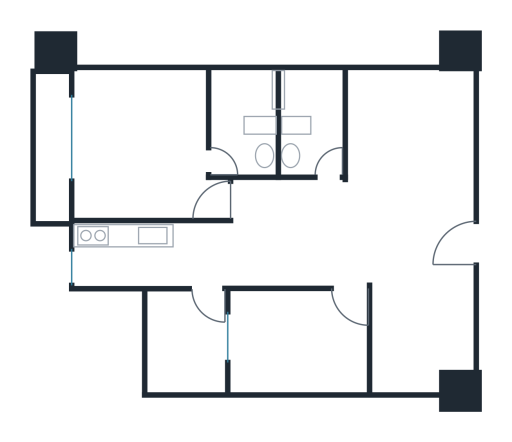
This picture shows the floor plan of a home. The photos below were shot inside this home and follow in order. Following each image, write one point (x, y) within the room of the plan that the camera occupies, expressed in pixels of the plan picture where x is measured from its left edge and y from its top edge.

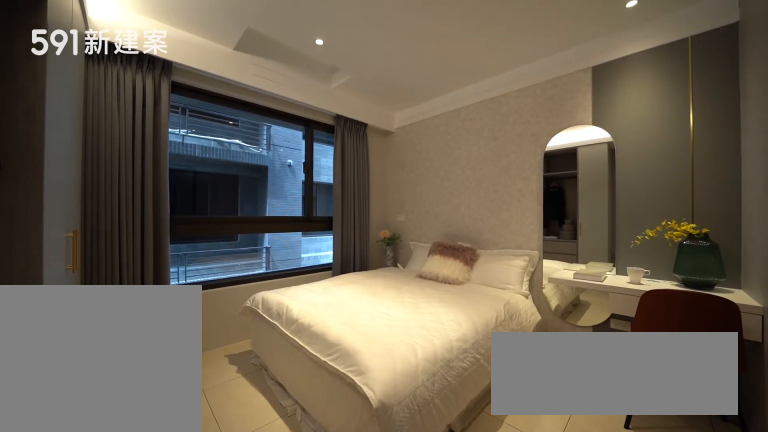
(143, 148)
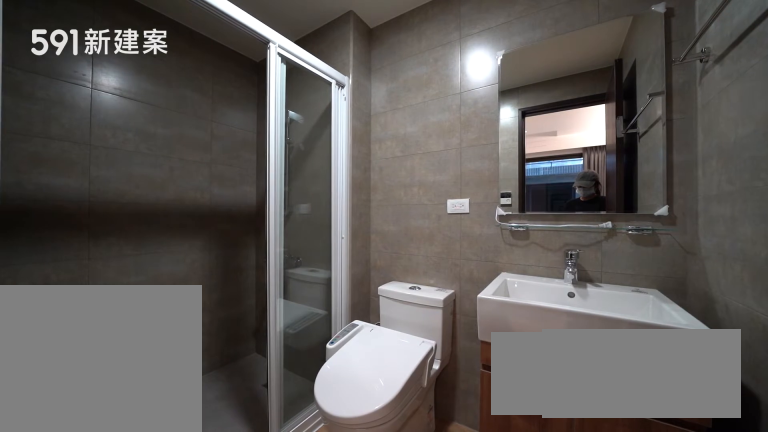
(245, 118)
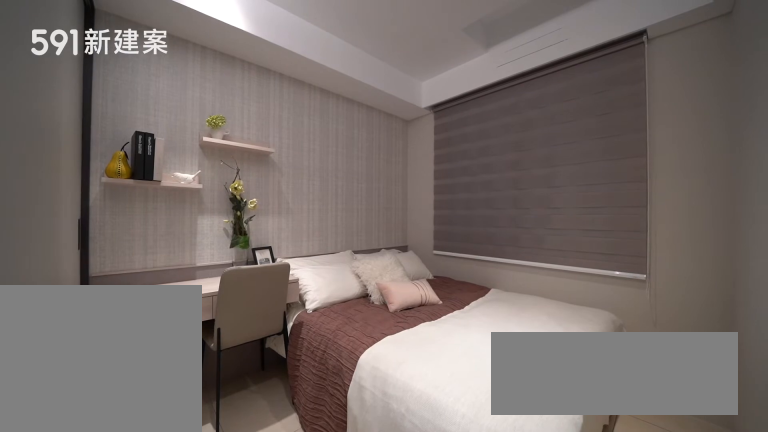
(296, 340)
